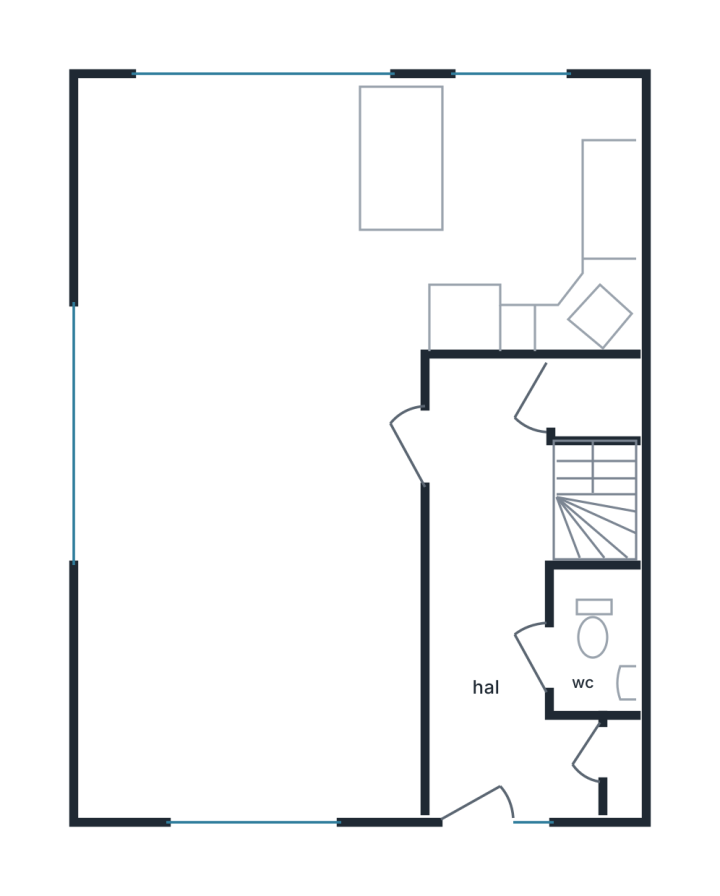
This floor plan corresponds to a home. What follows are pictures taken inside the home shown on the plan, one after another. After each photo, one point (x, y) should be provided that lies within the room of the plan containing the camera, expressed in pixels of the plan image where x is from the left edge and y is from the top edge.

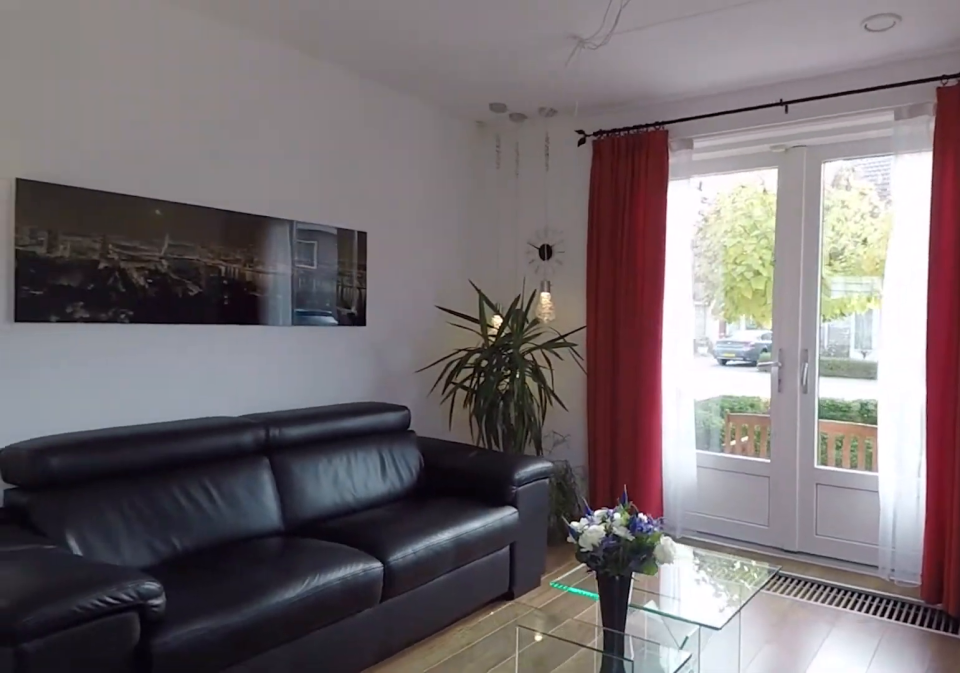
(251, 630)
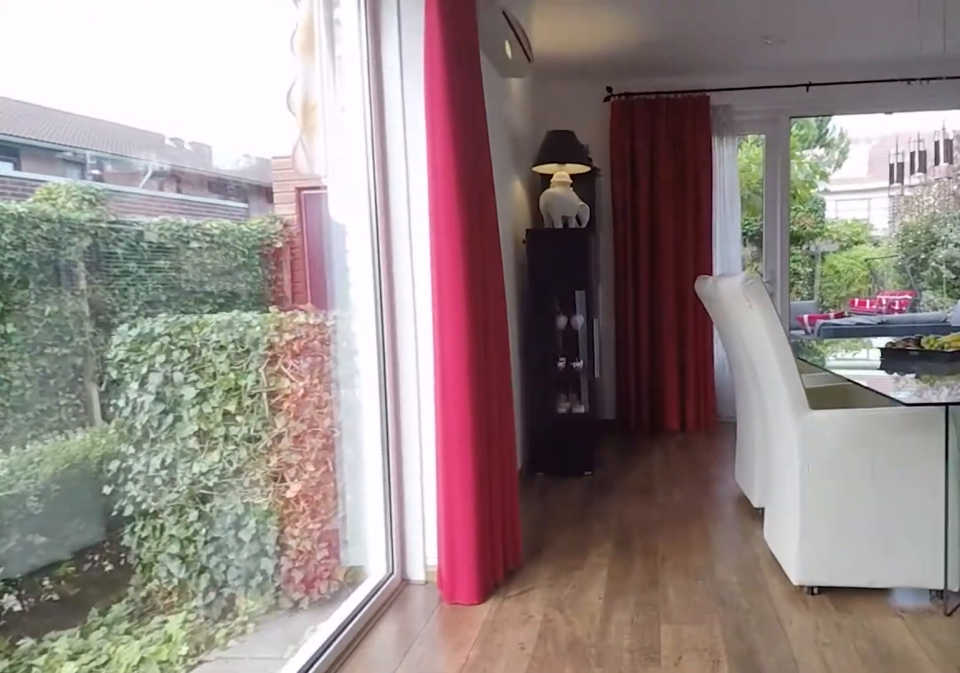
(251, 630)
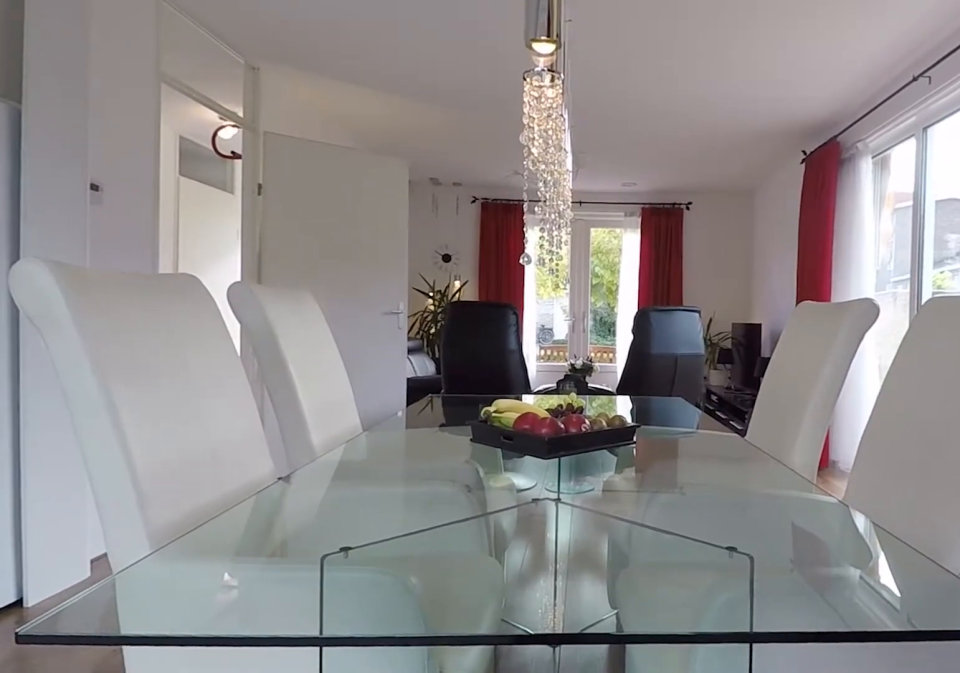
(317, 628)
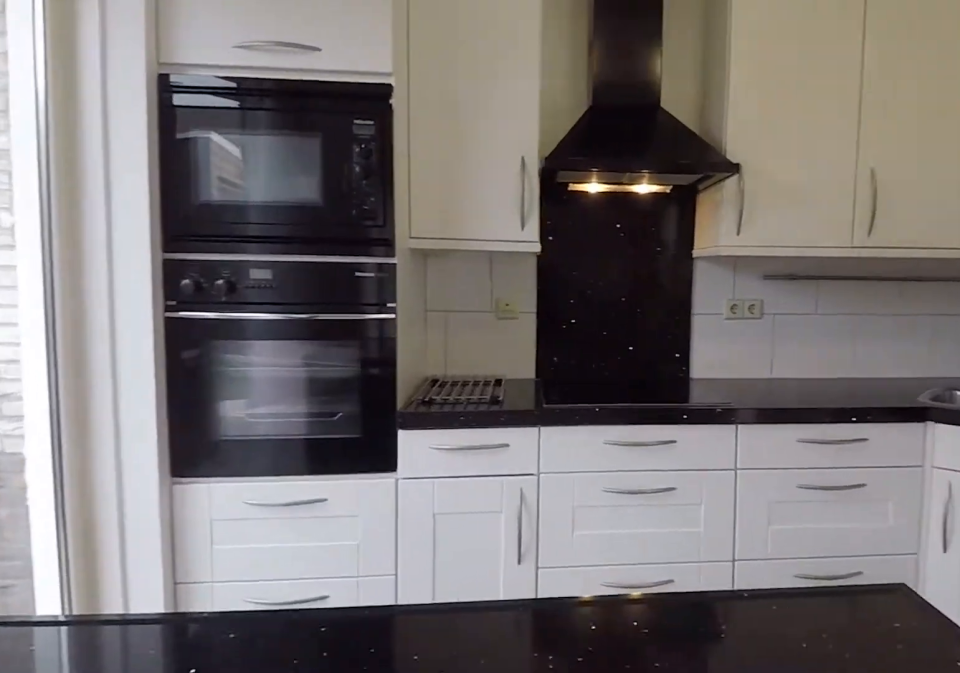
(557, 280)
